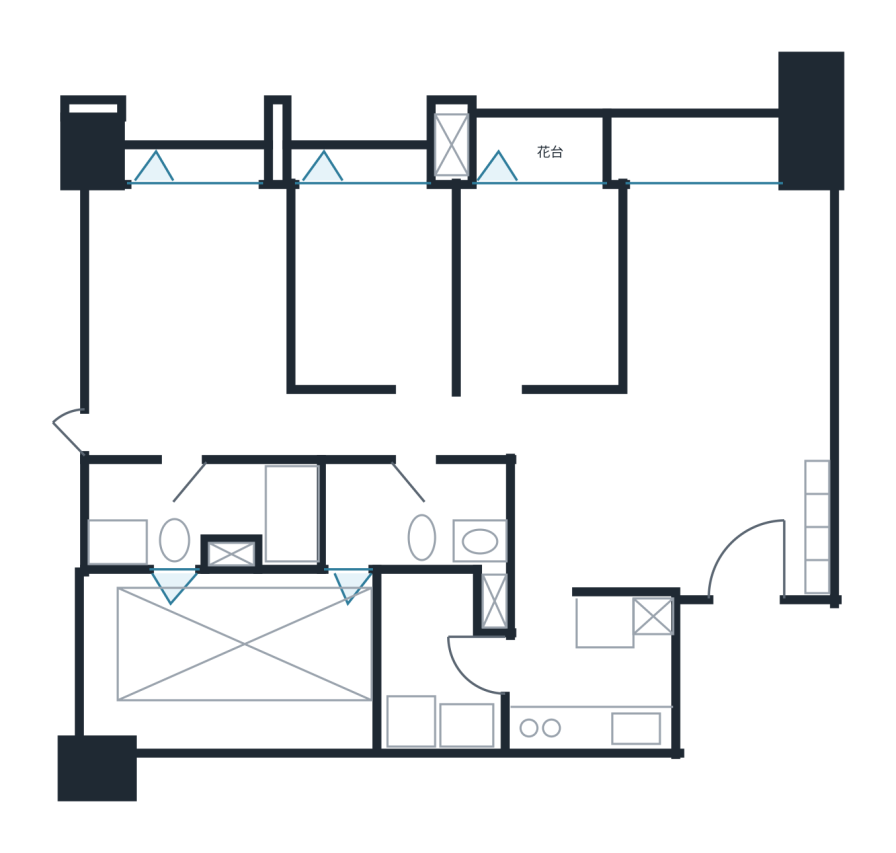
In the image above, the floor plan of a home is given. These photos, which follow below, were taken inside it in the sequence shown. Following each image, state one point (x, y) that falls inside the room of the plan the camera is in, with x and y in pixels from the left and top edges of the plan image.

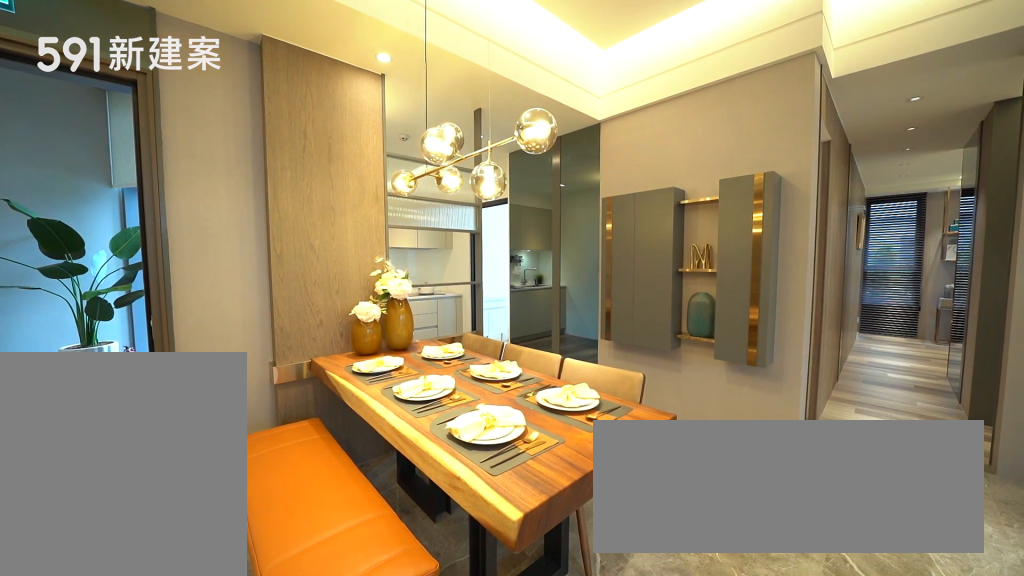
(636, 499)
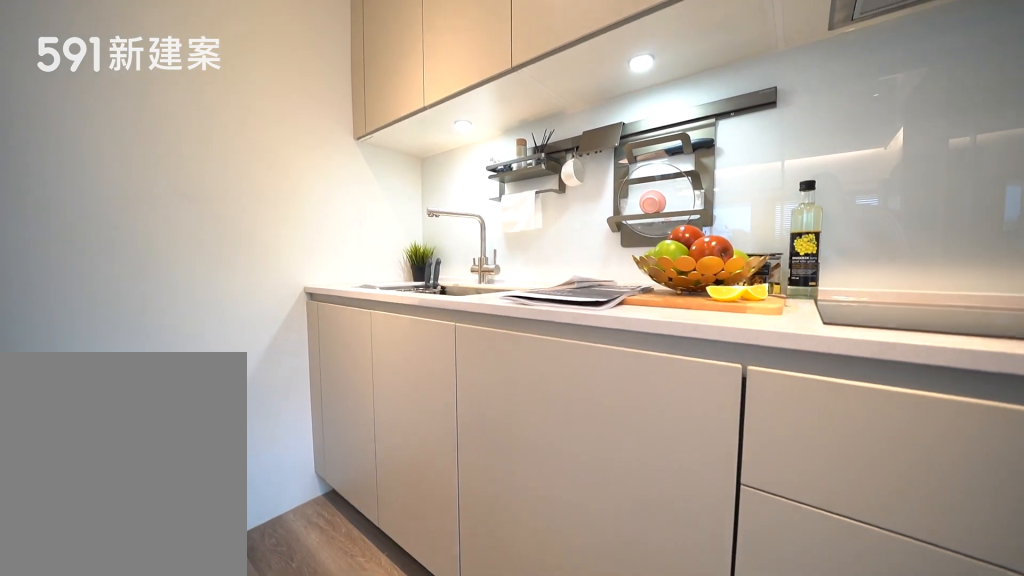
(597, 673)
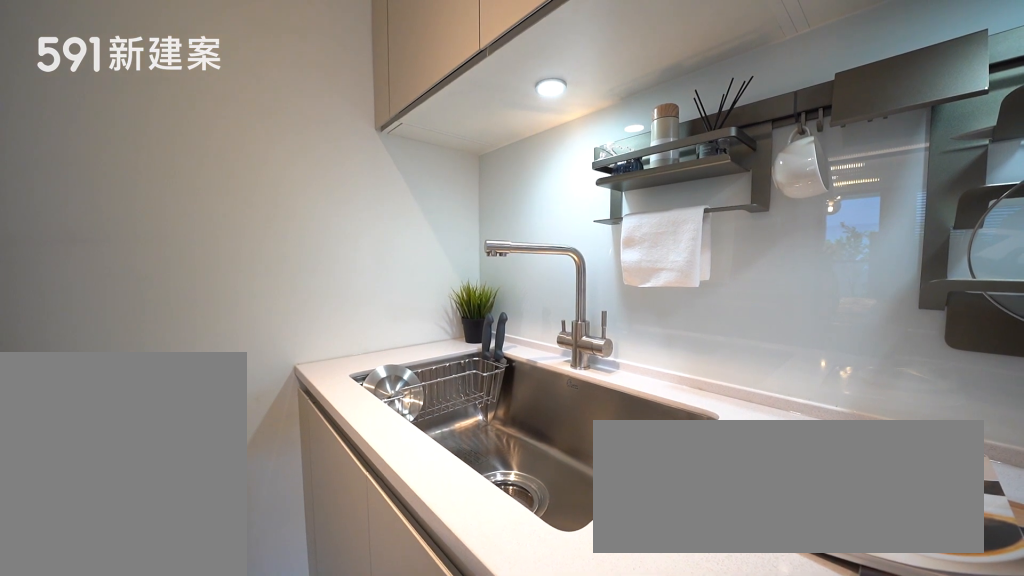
(597, 673)
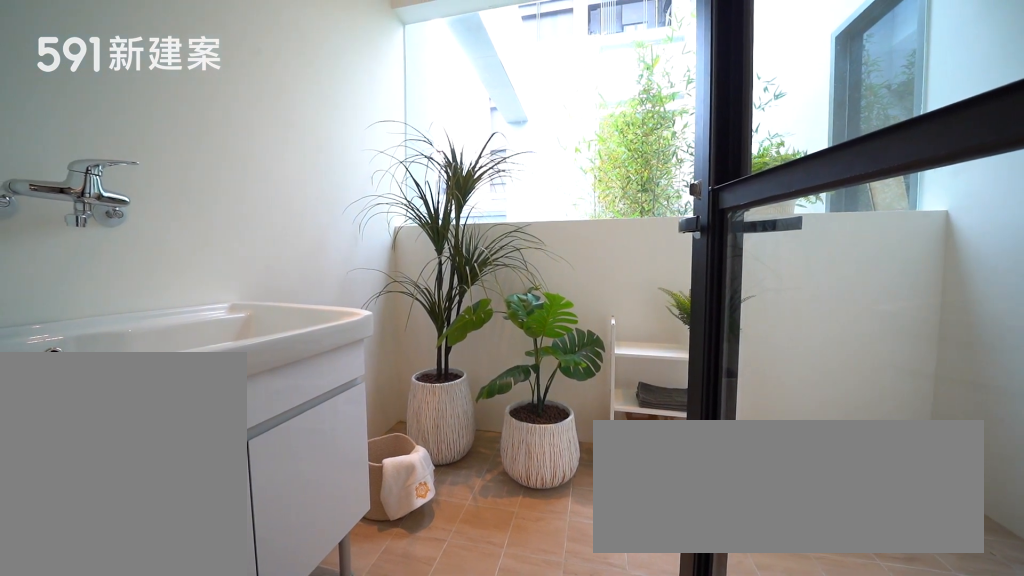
(445, 659)
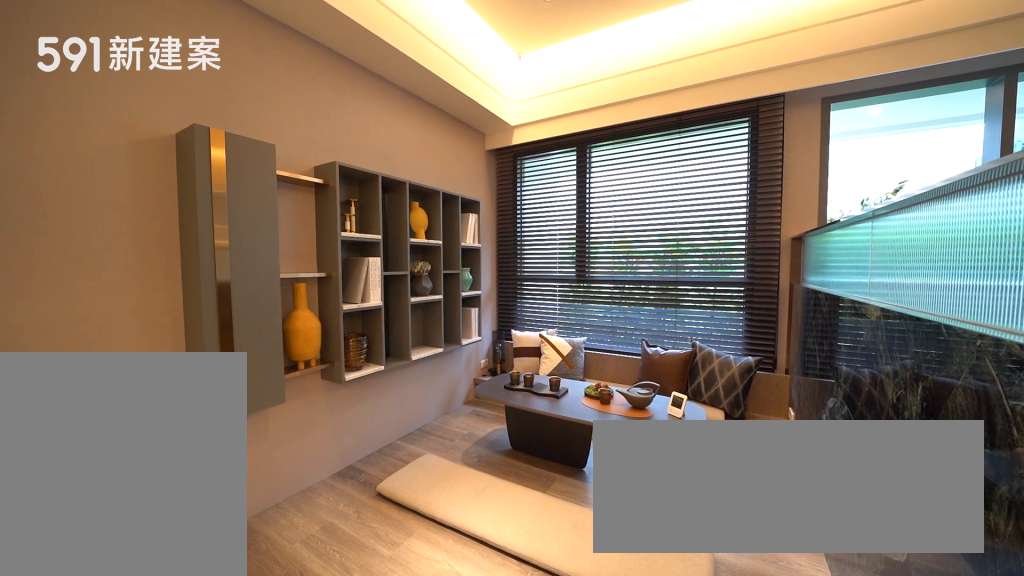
(535, 283)
